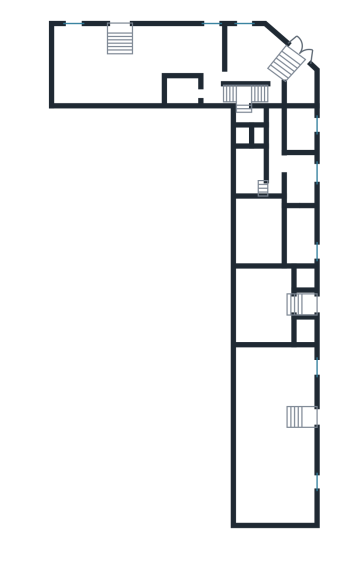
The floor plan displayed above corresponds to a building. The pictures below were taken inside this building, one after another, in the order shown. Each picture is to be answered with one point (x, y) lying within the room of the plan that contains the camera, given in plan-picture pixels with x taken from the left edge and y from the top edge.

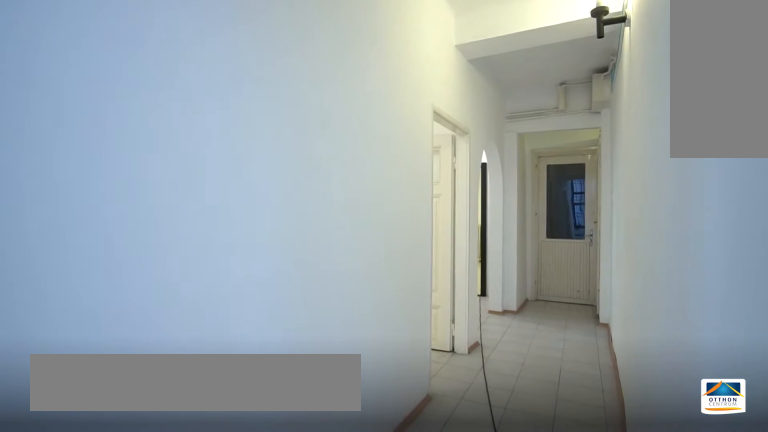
(273, 158)
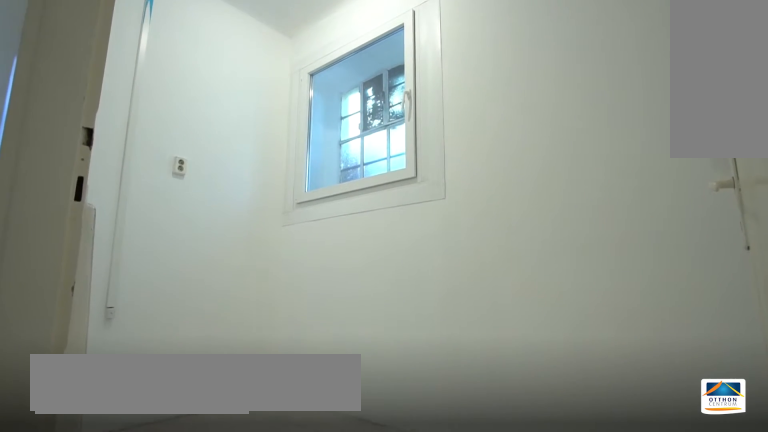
(299, 172)
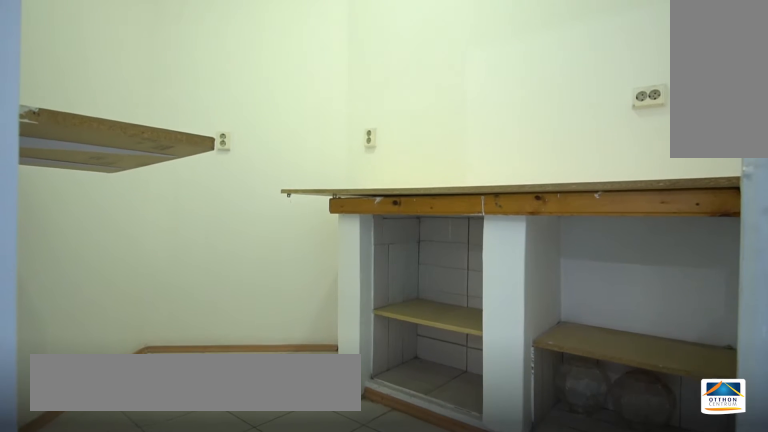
(301, 128)
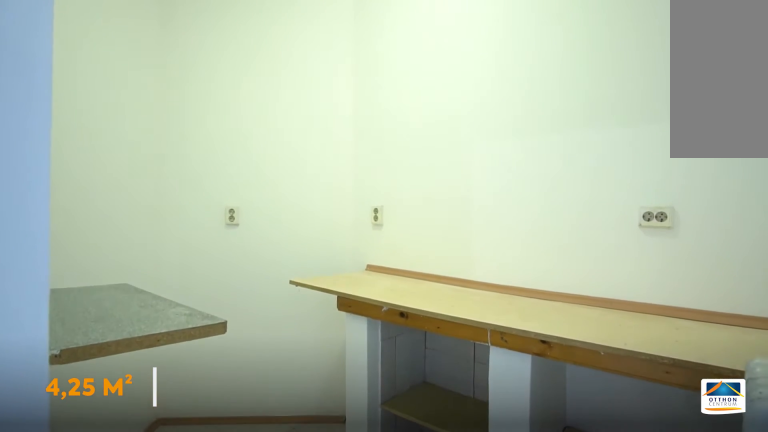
(301, 128)
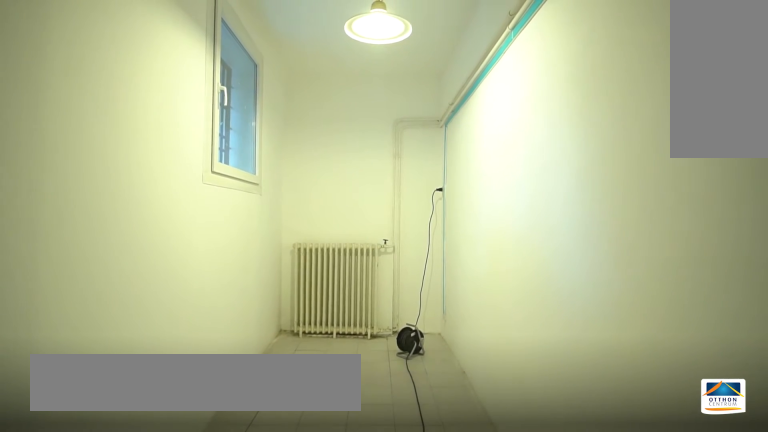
(298, 253)
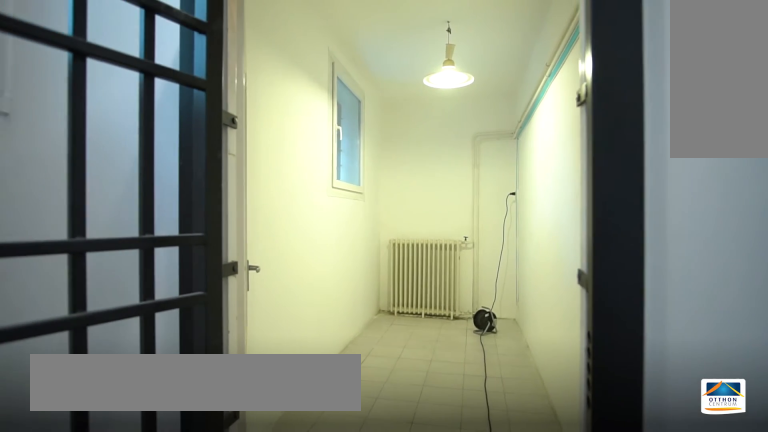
(298, 253)
